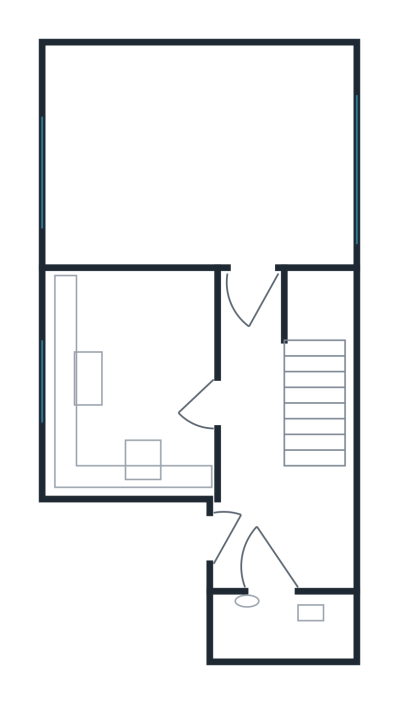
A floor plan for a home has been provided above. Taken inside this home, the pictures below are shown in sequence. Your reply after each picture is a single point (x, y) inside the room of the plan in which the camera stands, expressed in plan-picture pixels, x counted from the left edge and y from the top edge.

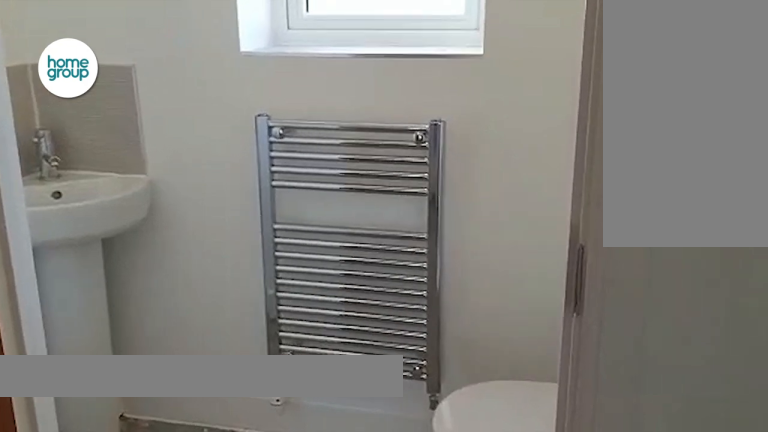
(285, 623)
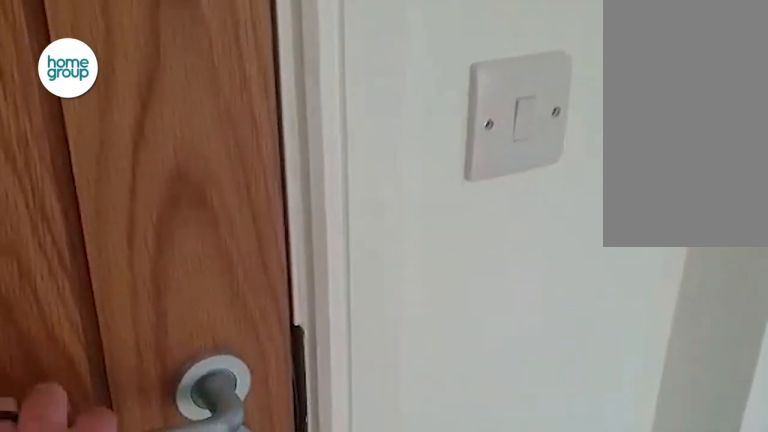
(285, 623)
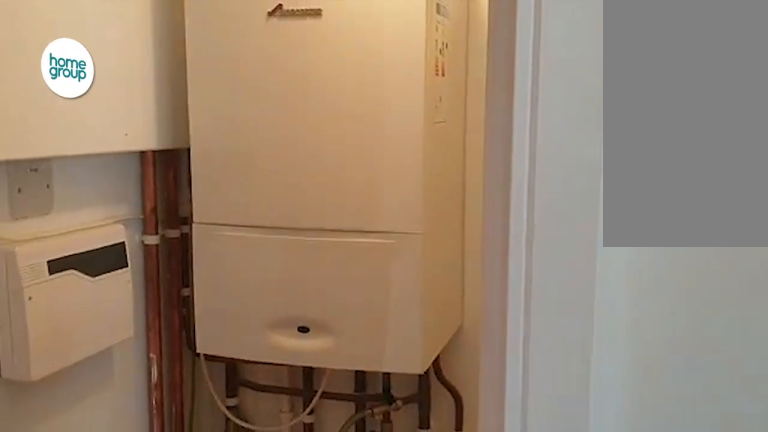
(284, 428)
